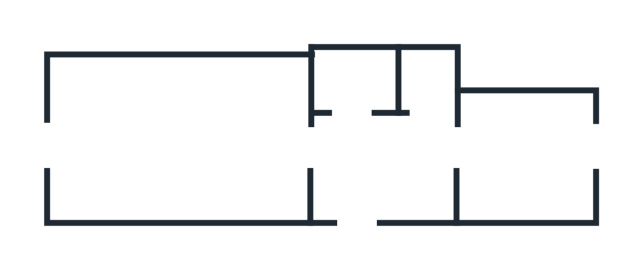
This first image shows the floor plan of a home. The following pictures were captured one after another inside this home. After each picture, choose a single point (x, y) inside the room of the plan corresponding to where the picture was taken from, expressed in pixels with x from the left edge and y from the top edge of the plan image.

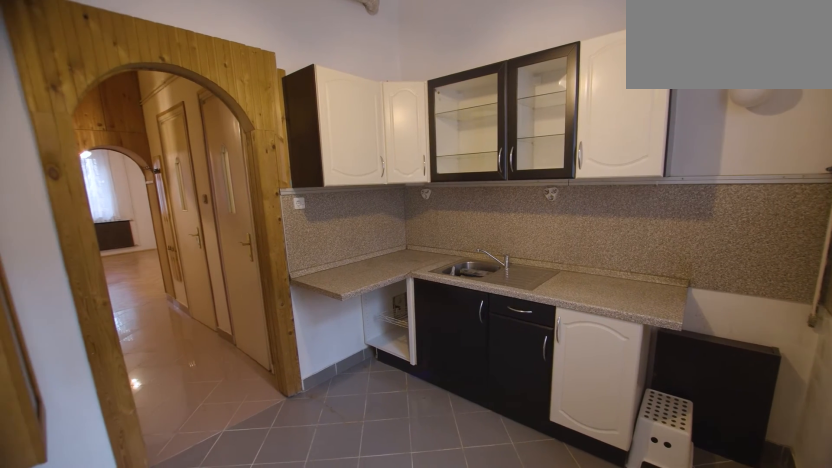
(530, 156)
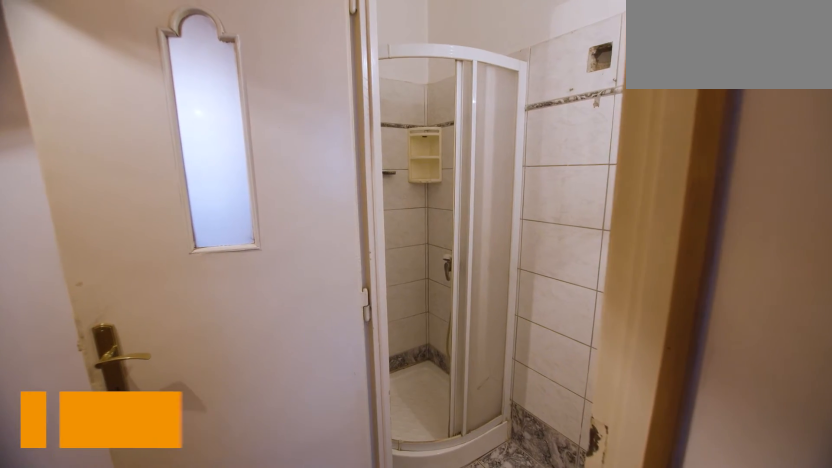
(360, 84)
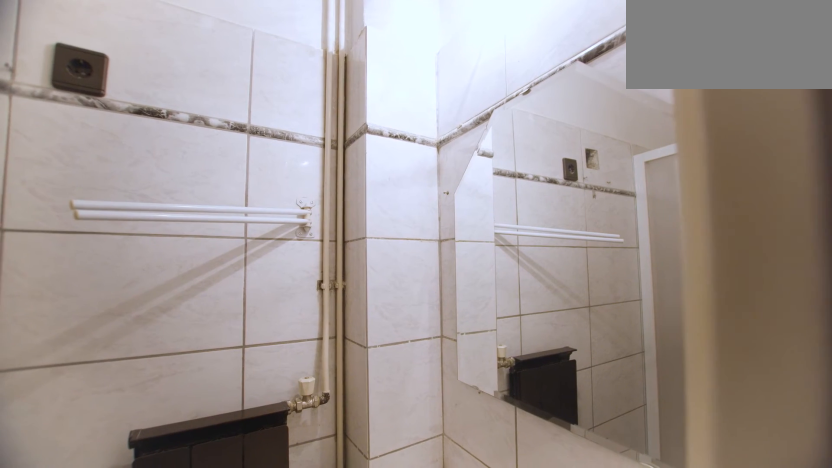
(360, 84)
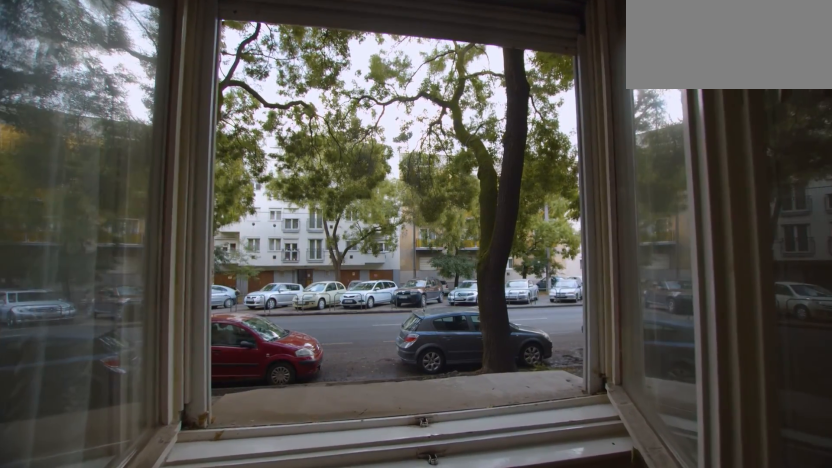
(184, 144)
